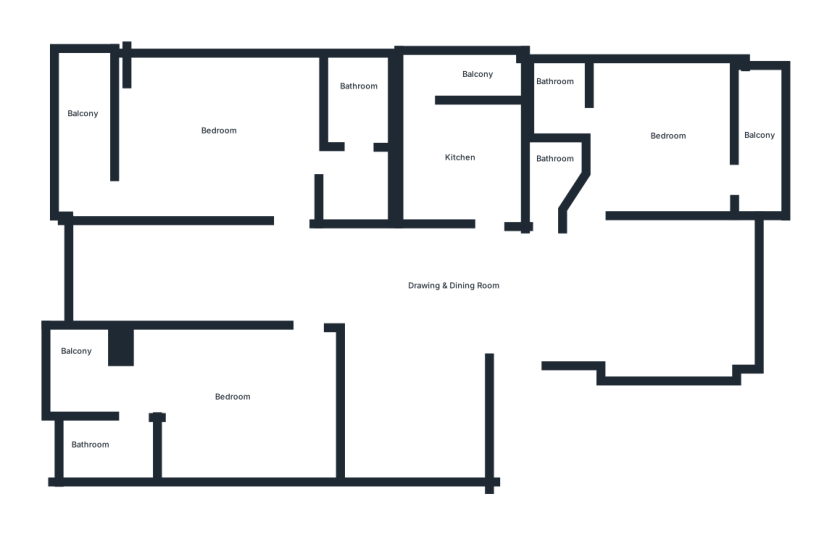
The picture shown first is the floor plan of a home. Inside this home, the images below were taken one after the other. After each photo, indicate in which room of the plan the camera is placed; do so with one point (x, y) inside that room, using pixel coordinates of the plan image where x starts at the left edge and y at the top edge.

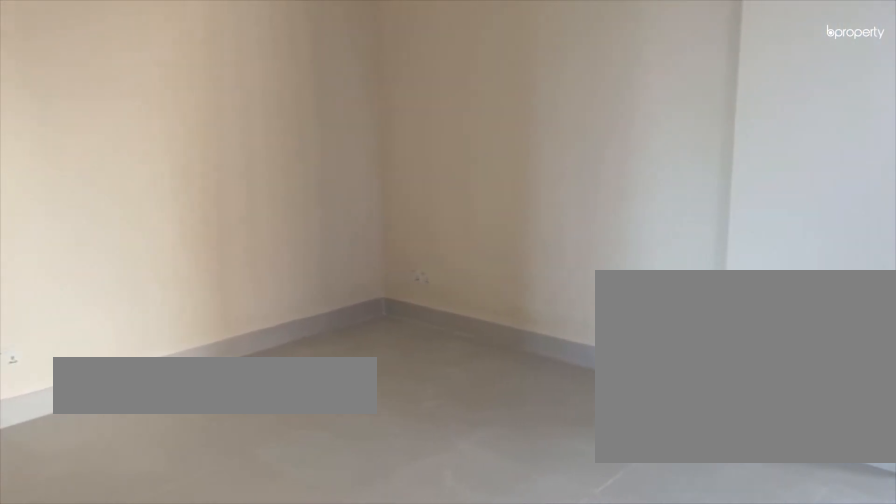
(404, 428)
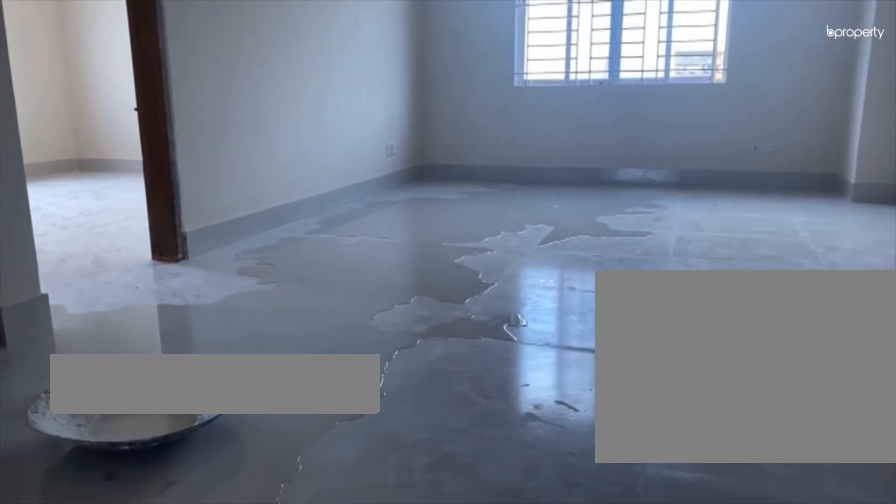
(415, 283)
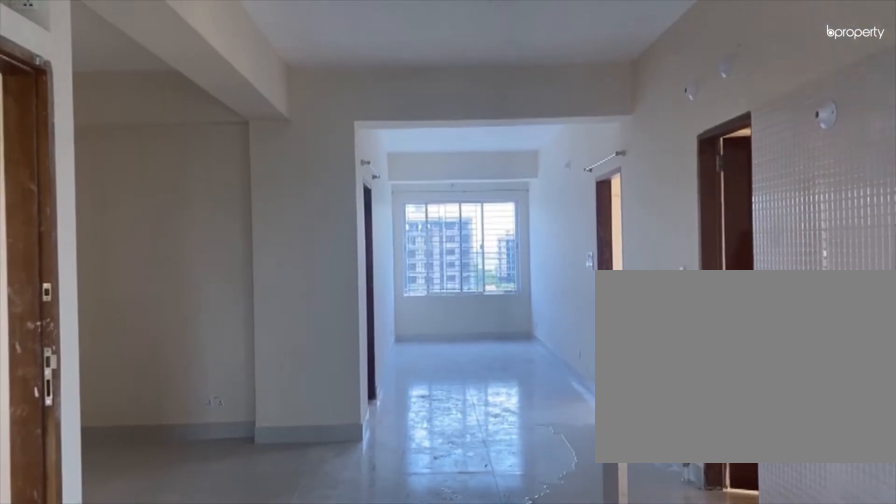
(415, 283)
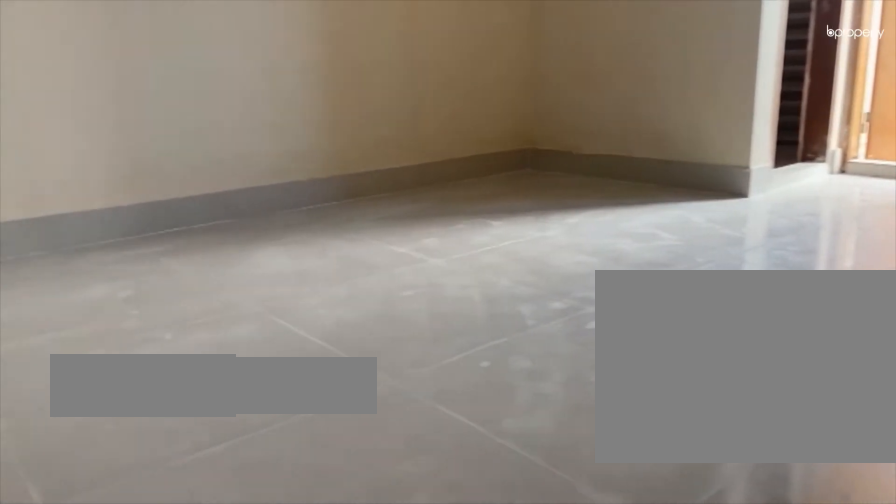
(228, 397)
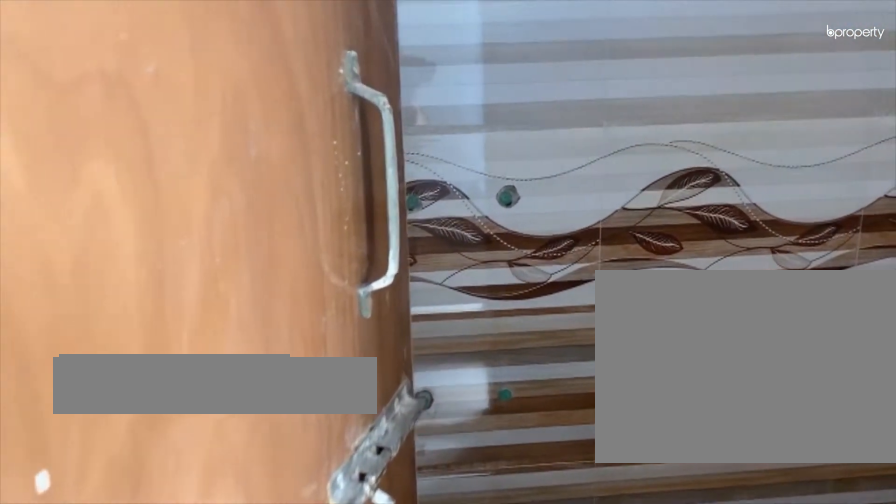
(103, 443)
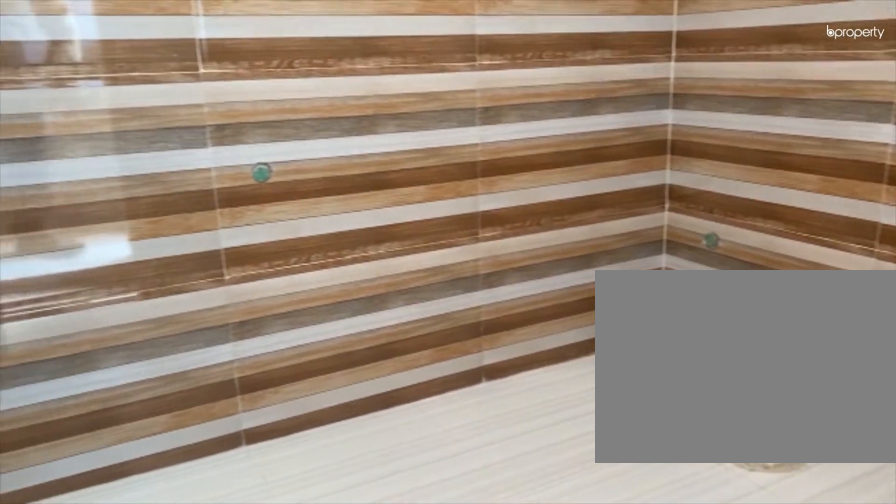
(103, 443)
